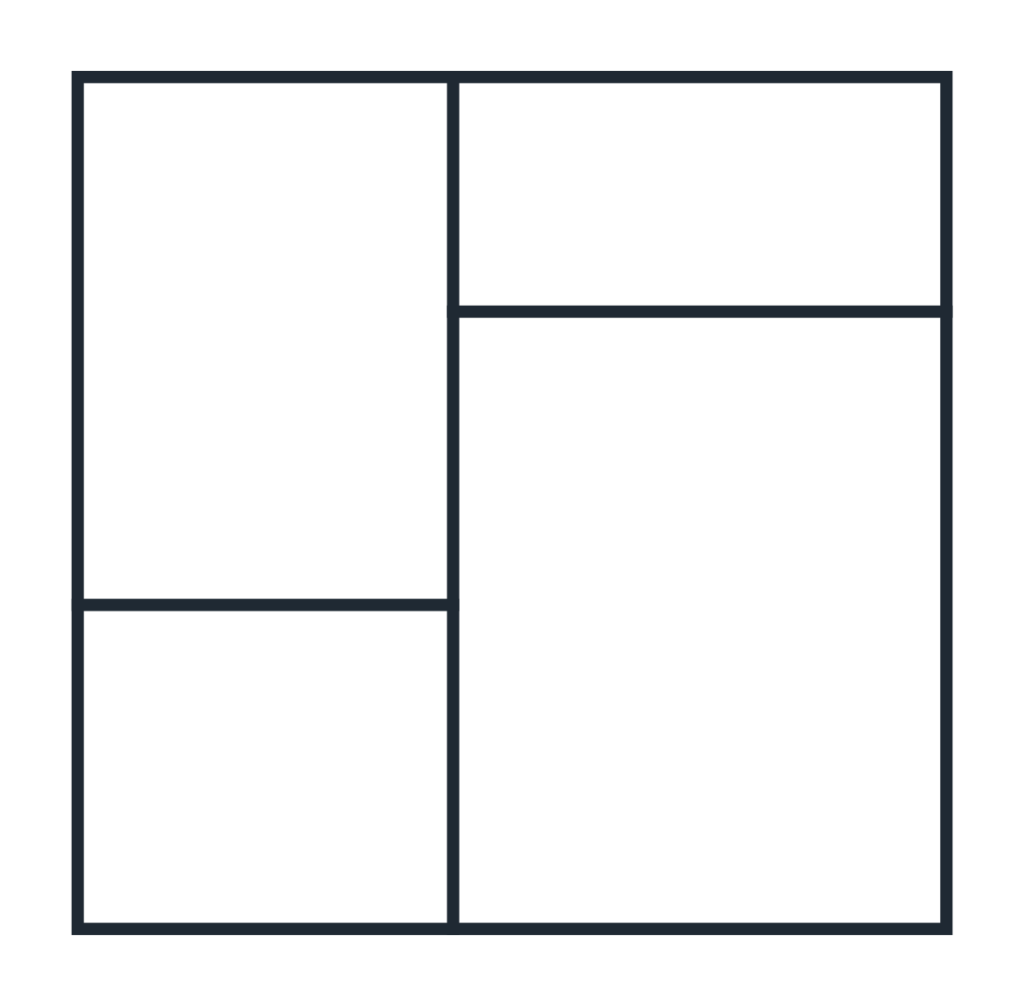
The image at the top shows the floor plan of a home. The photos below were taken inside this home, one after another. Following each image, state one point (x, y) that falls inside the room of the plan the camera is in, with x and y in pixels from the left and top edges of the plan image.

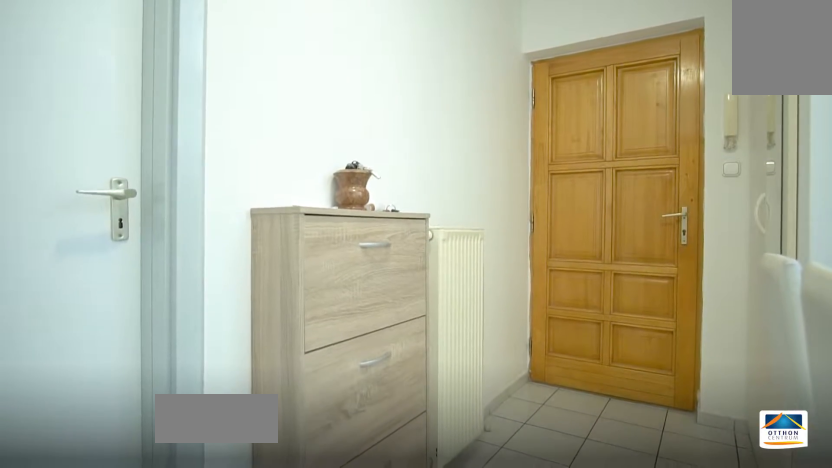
(768, 431)
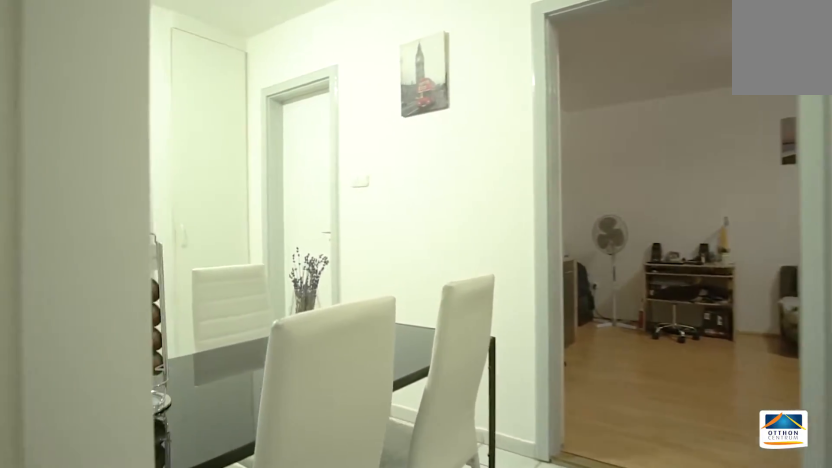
(768, 433)
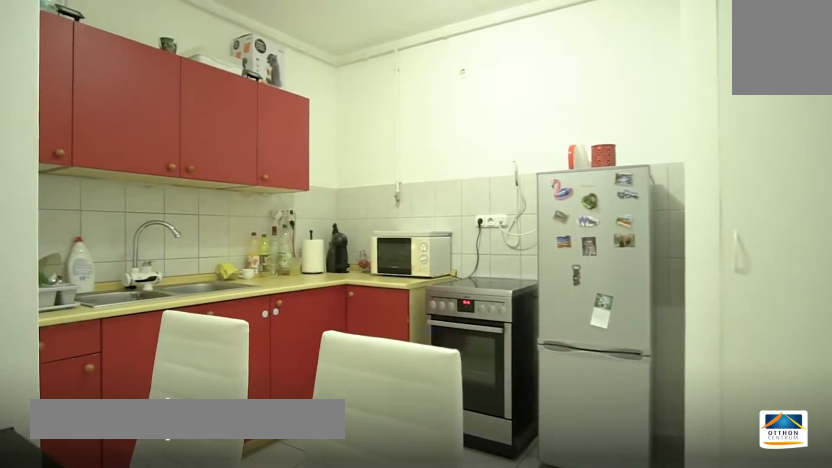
(690, 600)
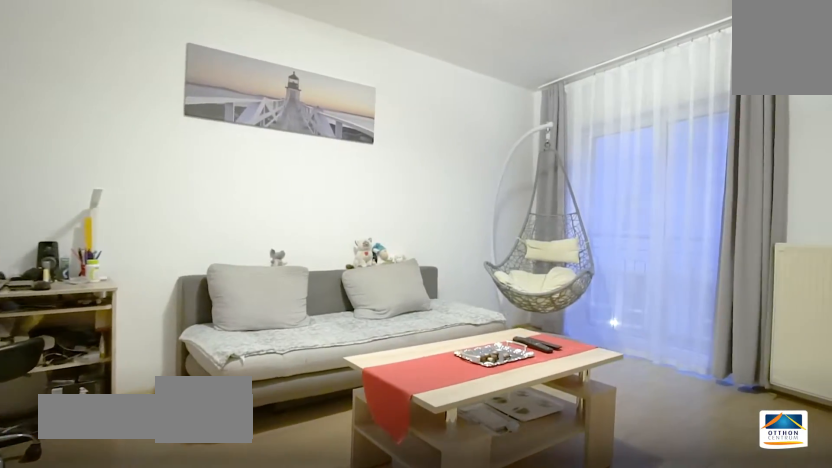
(310, 358)
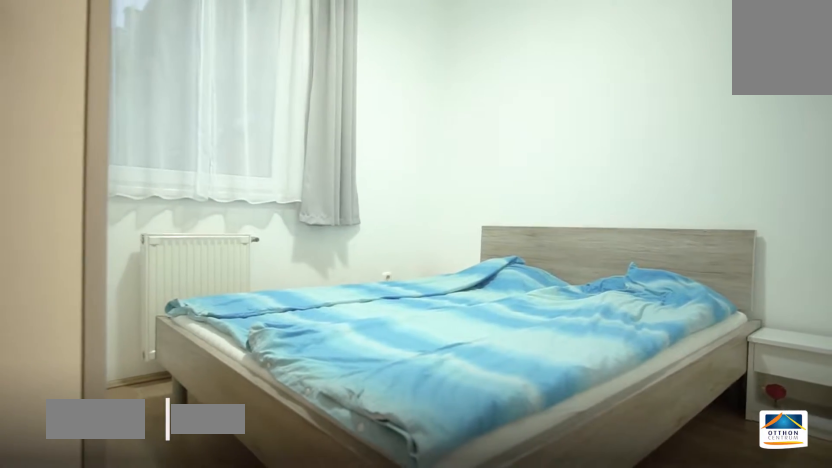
(702, 198)
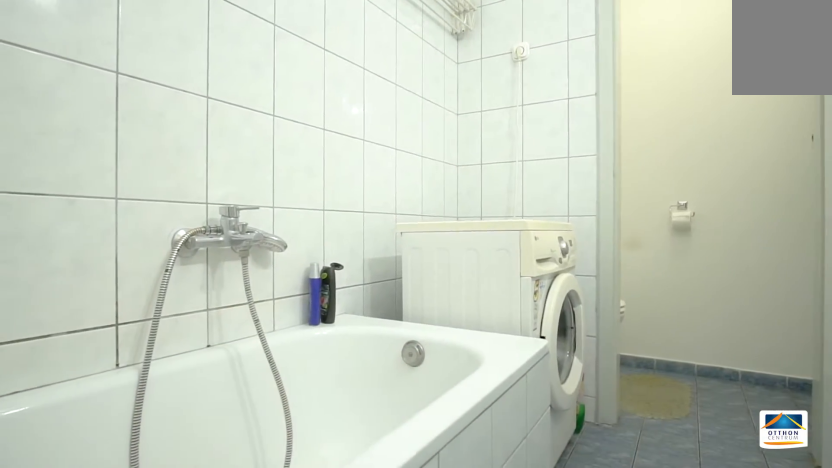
(269, 760)
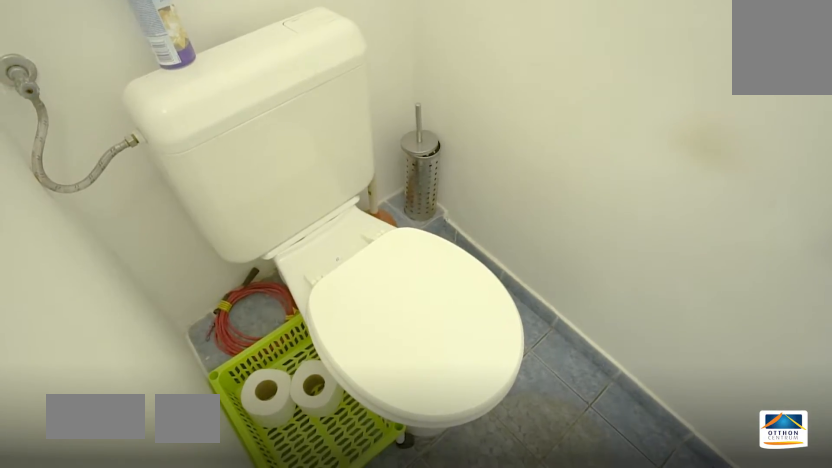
(272, 760)
